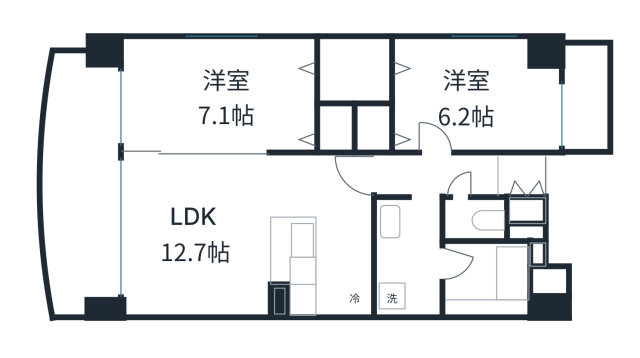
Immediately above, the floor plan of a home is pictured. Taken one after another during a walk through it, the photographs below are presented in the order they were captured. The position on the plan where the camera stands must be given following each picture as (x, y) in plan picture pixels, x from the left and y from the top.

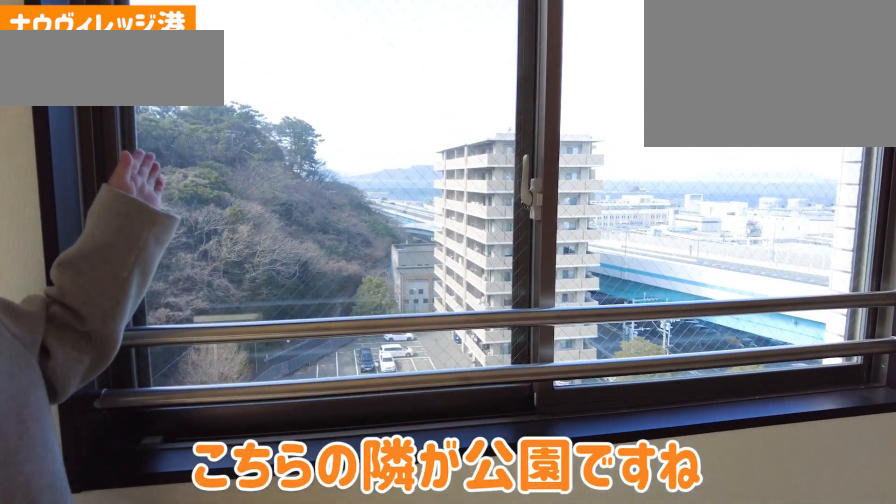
(236, 52)
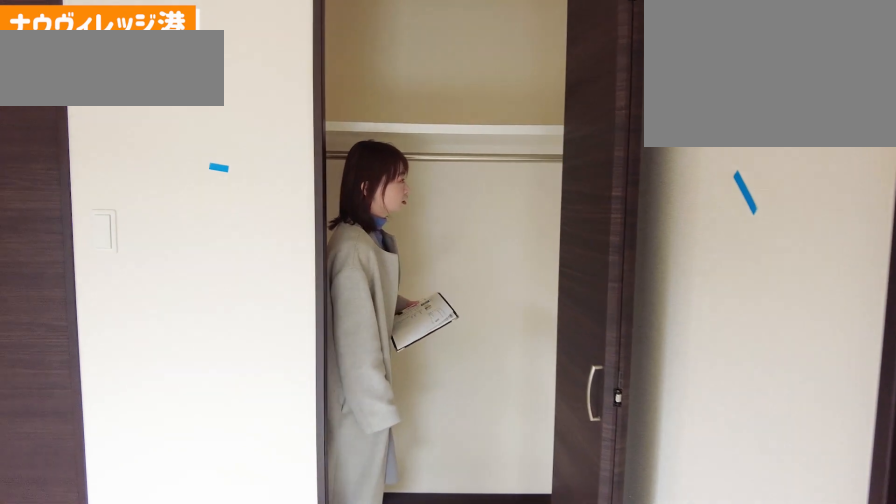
(289, 114)
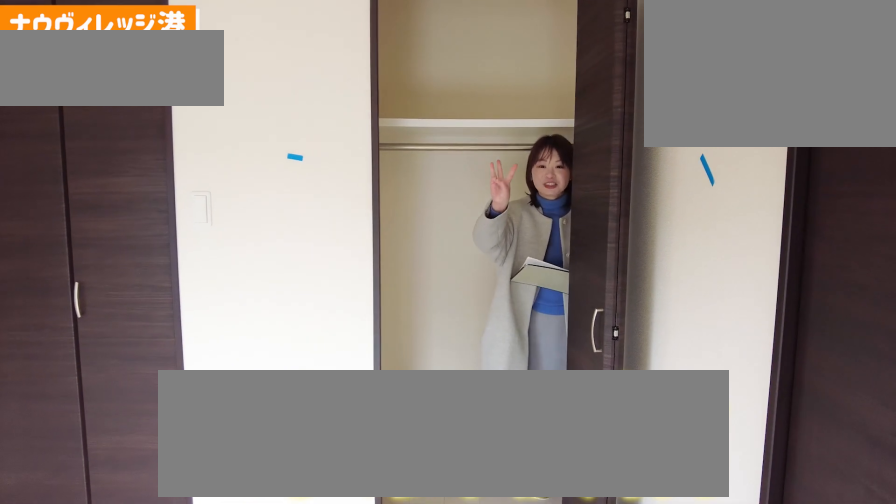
(289, 115)
